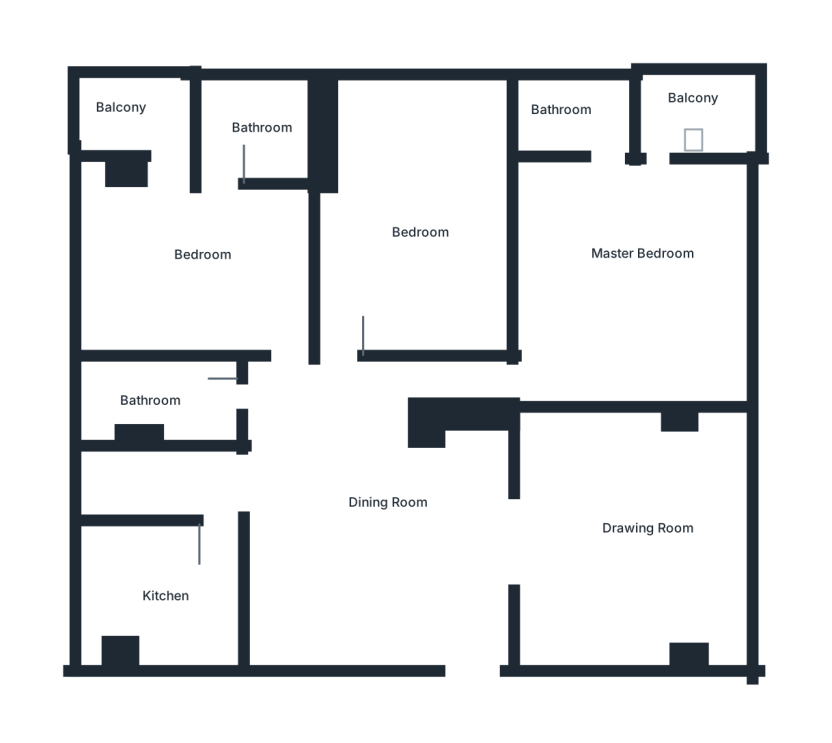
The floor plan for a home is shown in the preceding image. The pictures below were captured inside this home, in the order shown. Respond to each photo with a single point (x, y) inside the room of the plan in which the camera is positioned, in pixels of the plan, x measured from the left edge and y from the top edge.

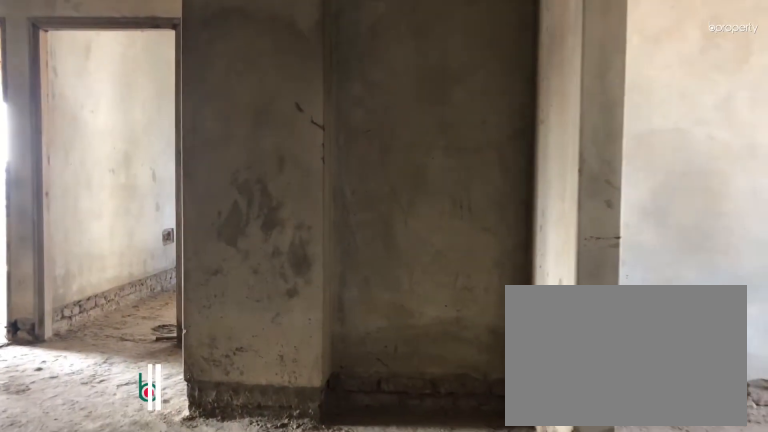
(466, 643)
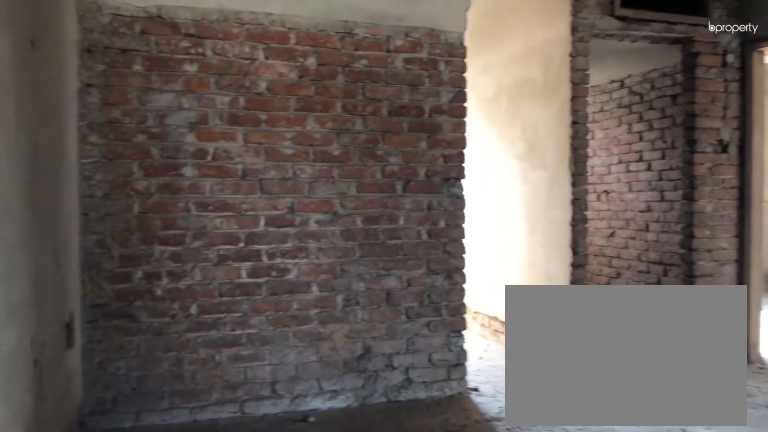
(388, 493)
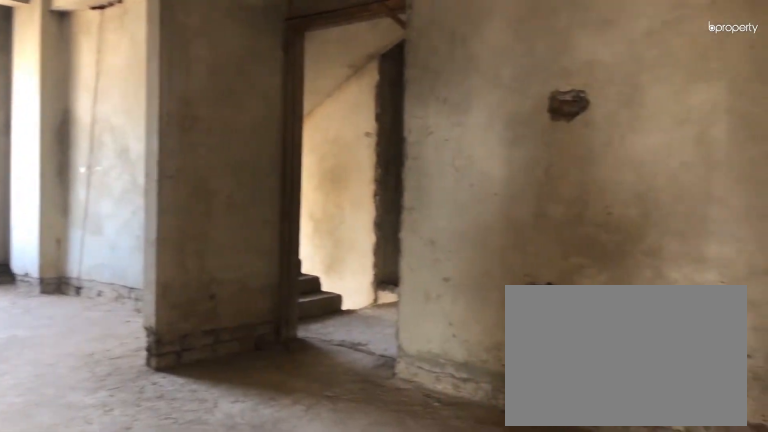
(388, 493)
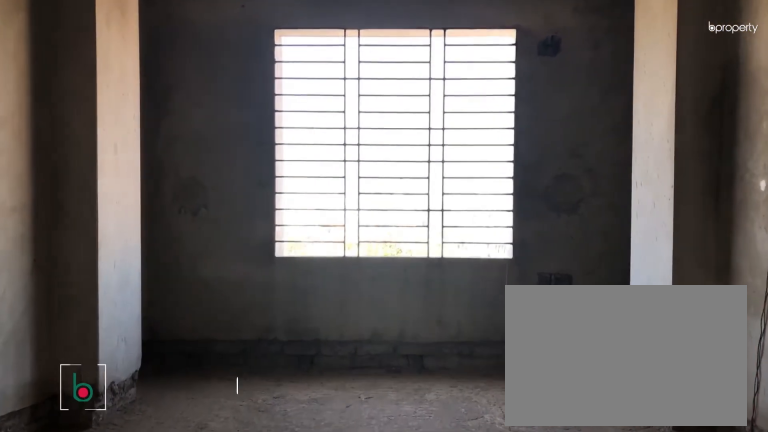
(646, 540)
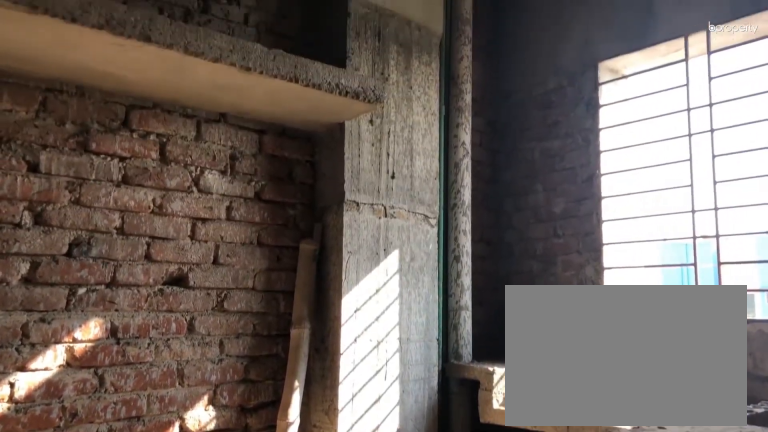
(152, 601)
